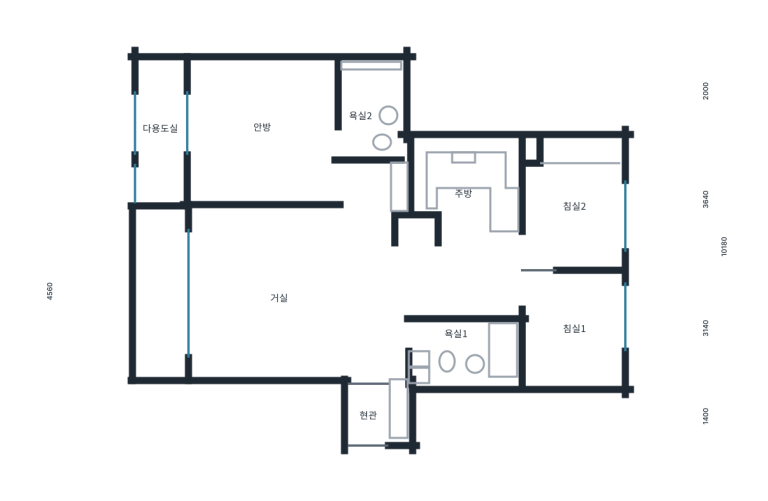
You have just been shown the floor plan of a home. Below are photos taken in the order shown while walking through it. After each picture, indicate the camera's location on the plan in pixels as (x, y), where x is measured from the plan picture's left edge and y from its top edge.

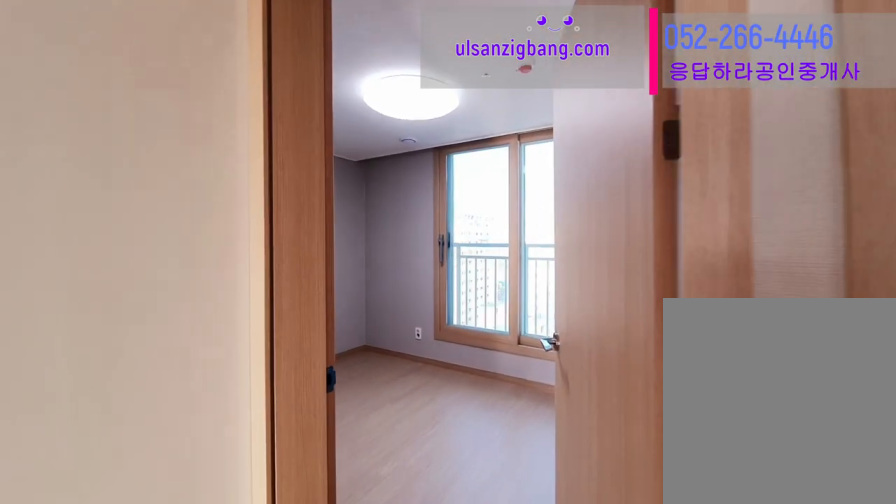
(475, 274)
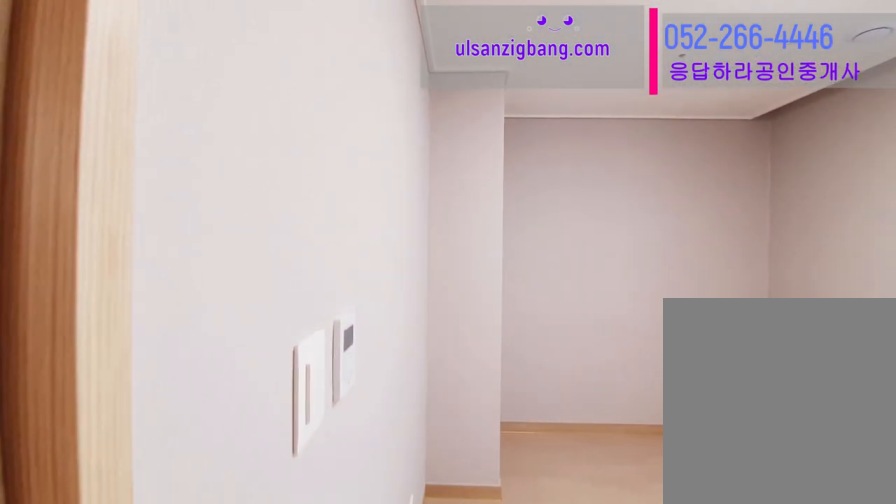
(588, 213)
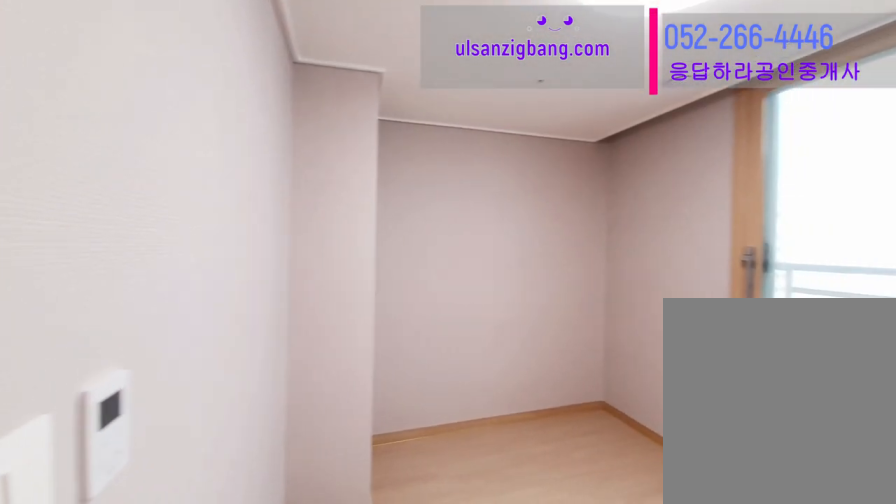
(588, 214)
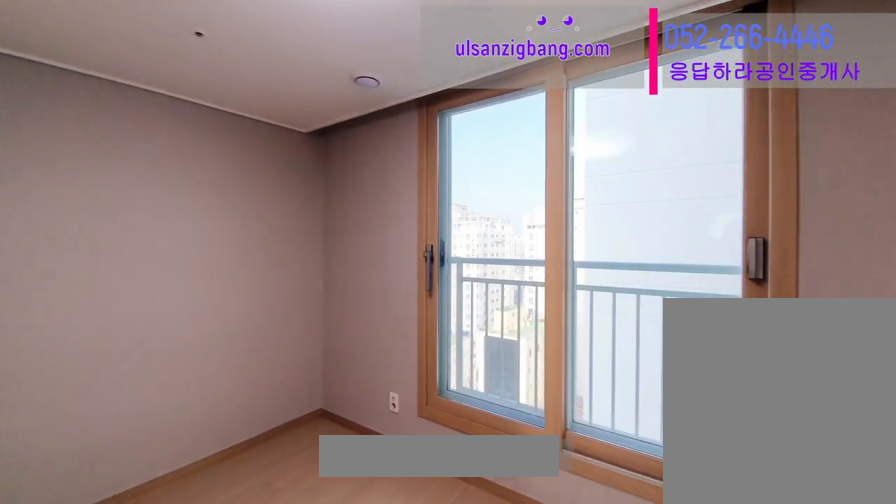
(587, 214)
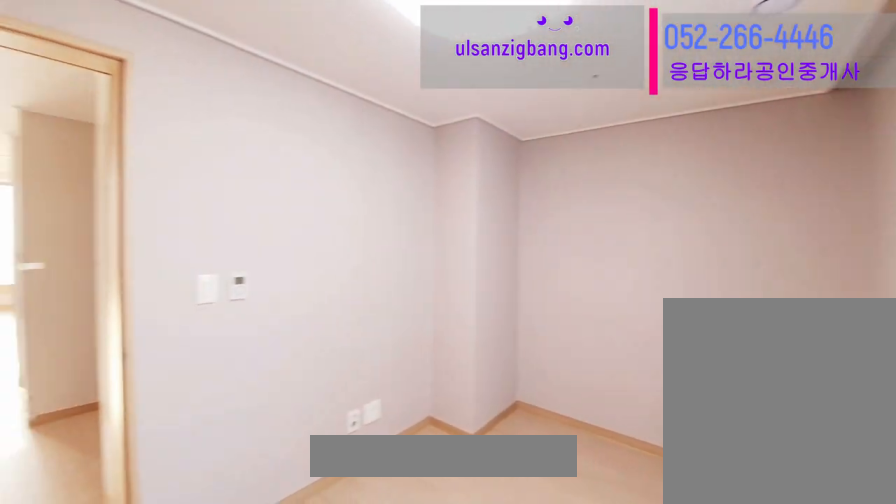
(588, 215)
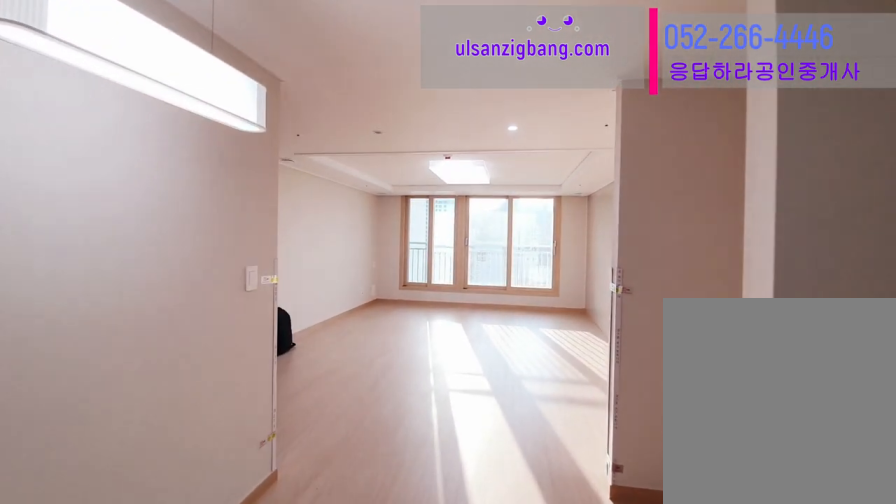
(408, 267)
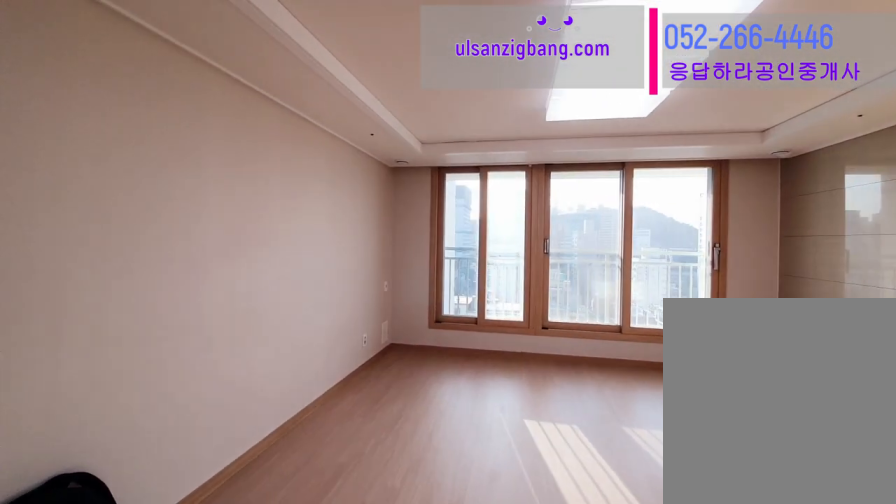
(344, 307)
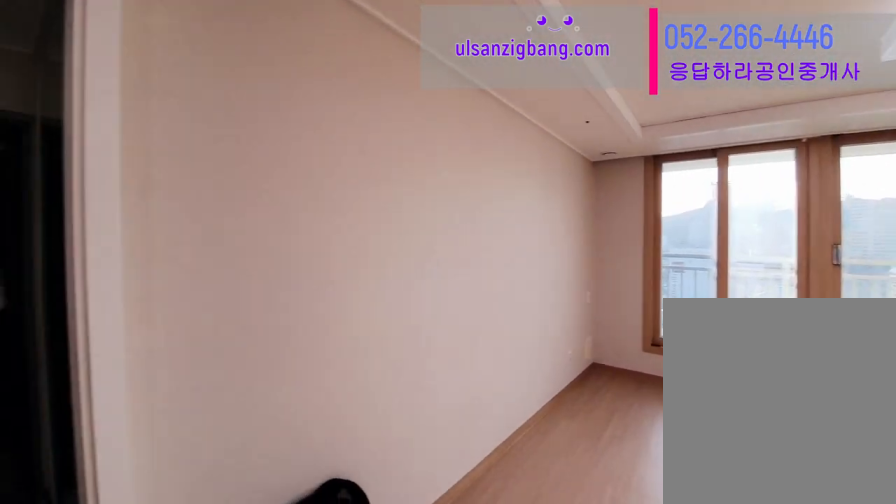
(344, 307)
